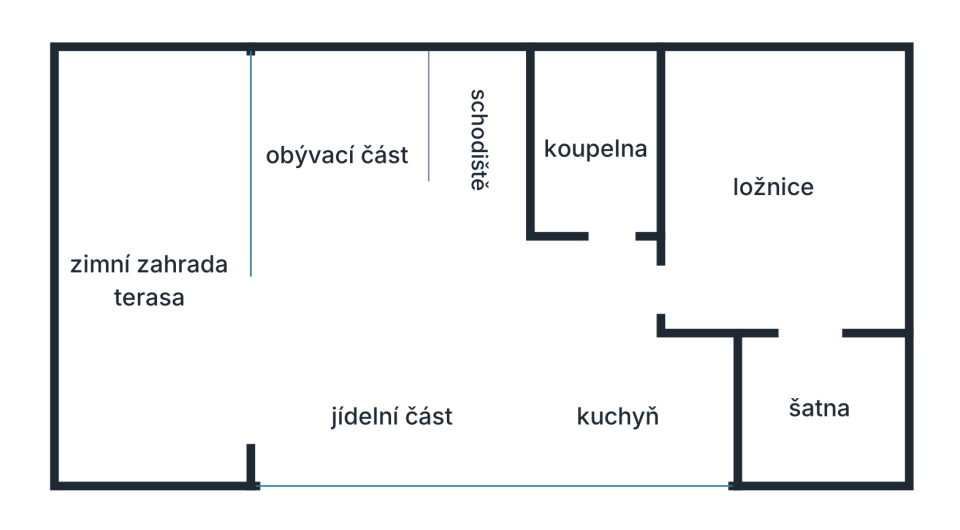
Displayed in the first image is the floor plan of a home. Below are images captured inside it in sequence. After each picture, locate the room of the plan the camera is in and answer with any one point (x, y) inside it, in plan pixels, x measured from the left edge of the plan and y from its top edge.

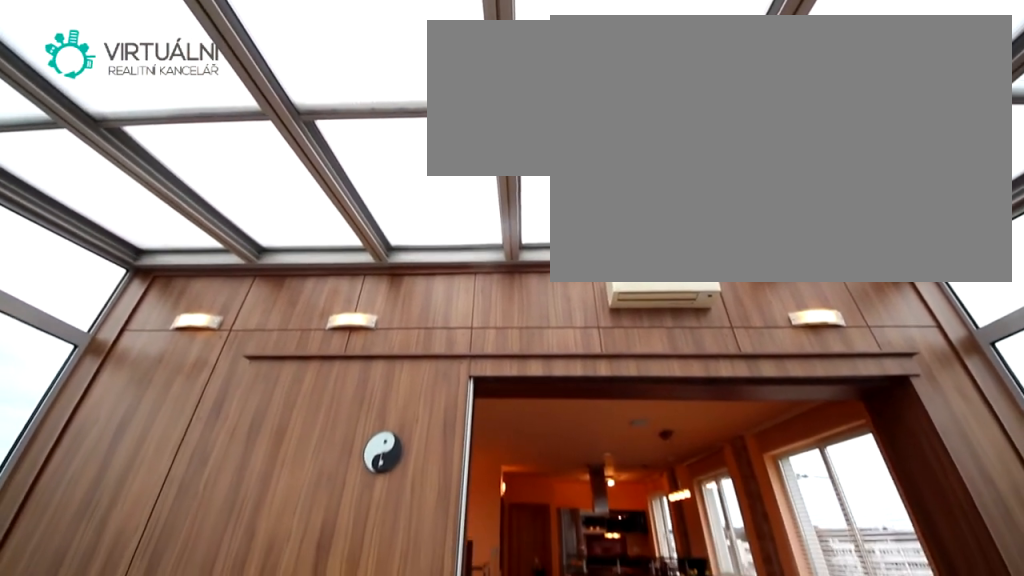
(152, 268)
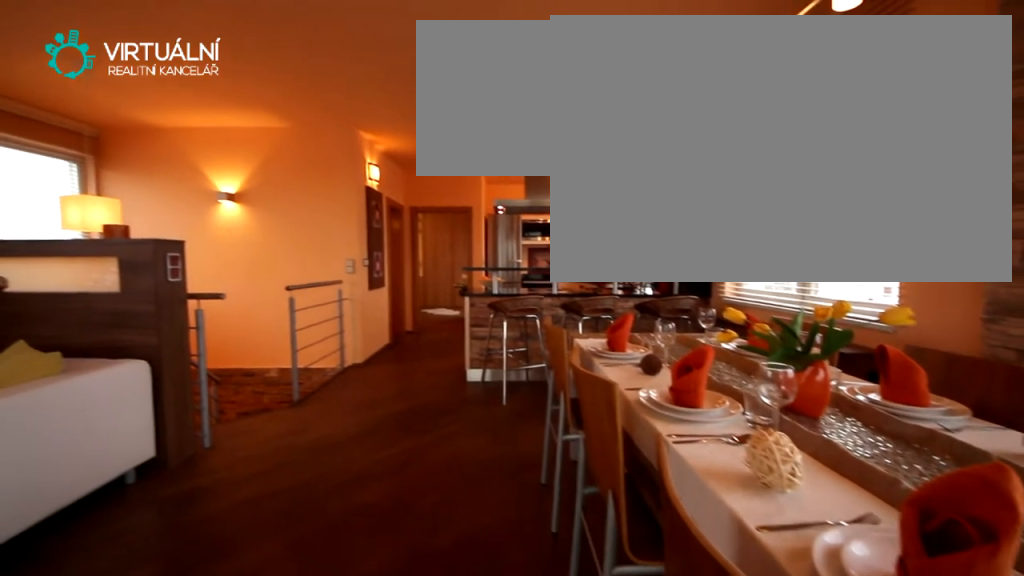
(460, 288)
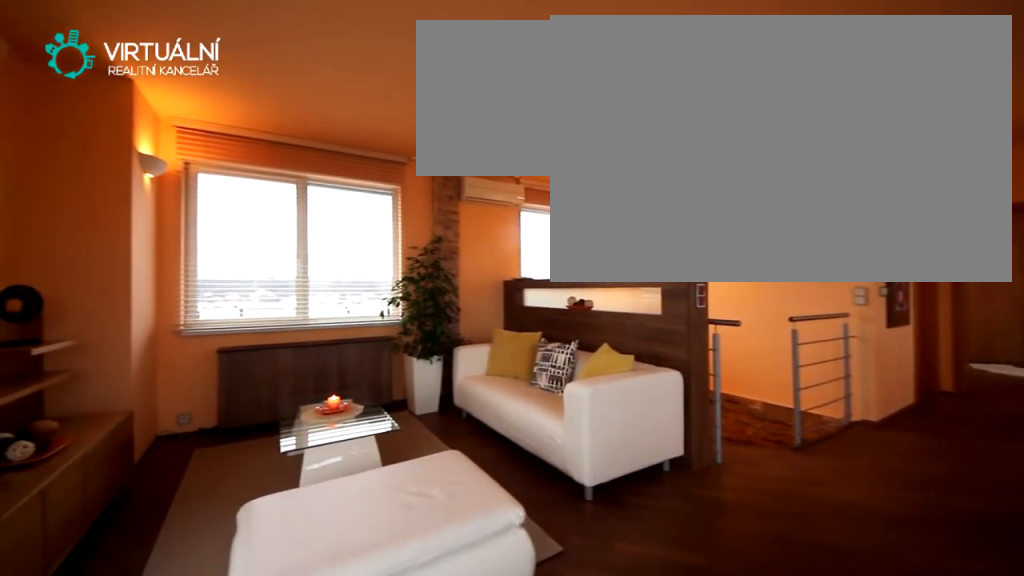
(460, 288)
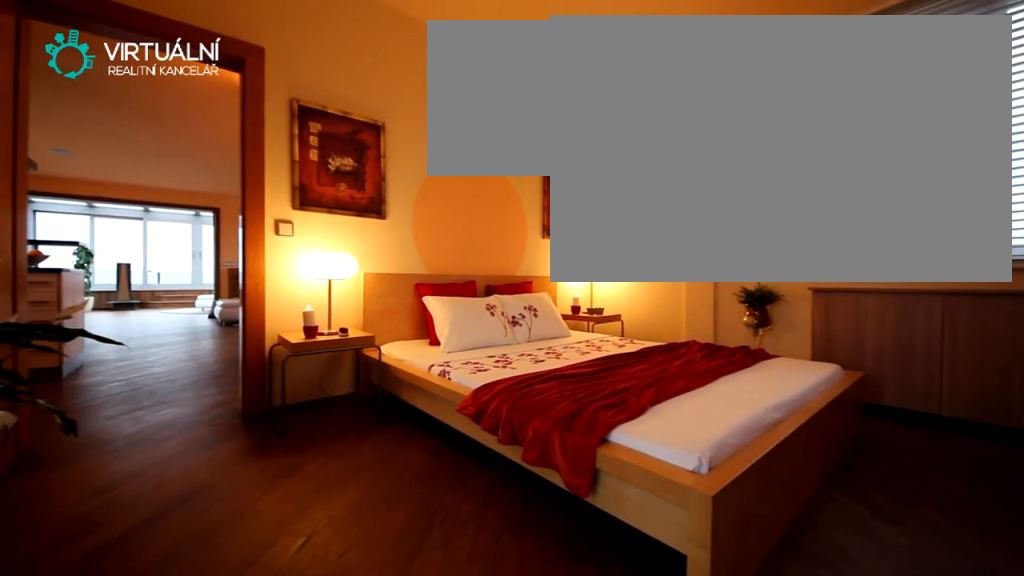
(787, 187)
